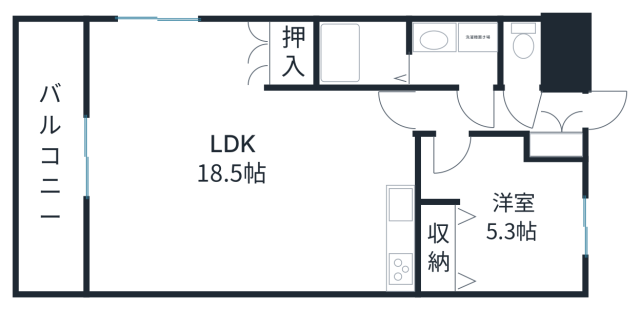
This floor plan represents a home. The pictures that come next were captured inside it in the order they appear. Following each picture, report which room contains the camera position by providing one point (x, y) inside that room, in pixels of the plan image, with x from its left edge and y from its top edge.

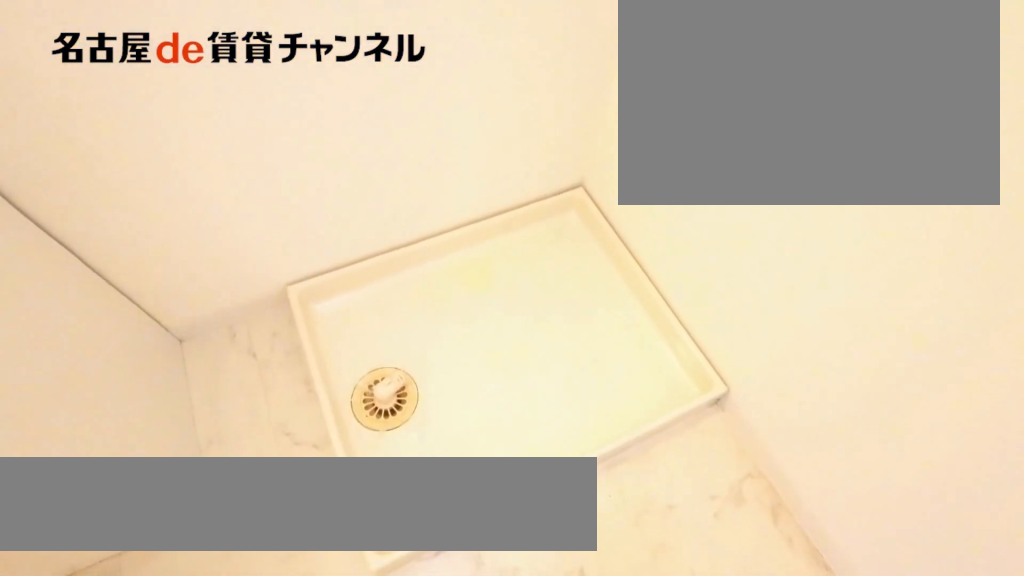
(455, 52)
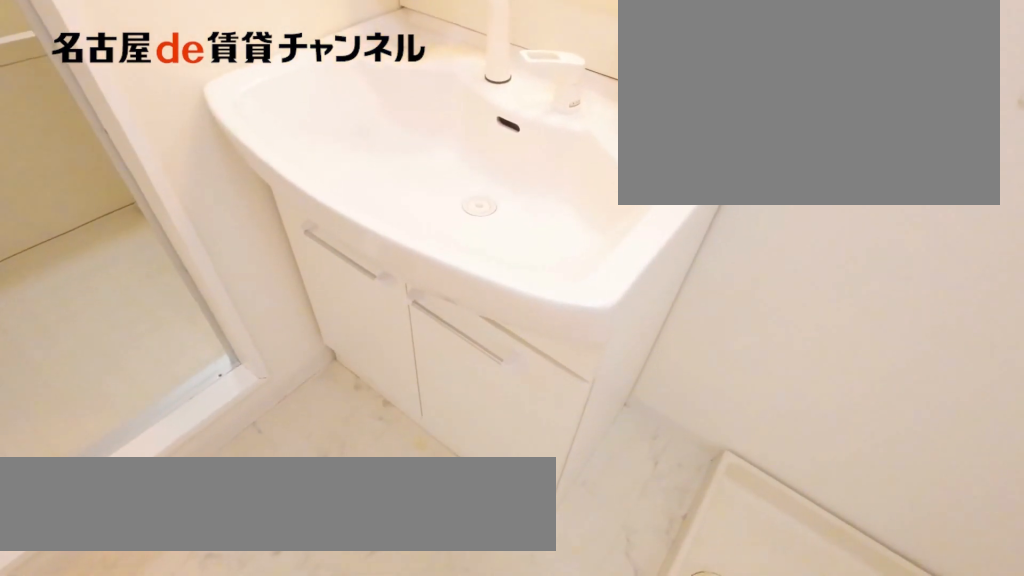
(455, 52)
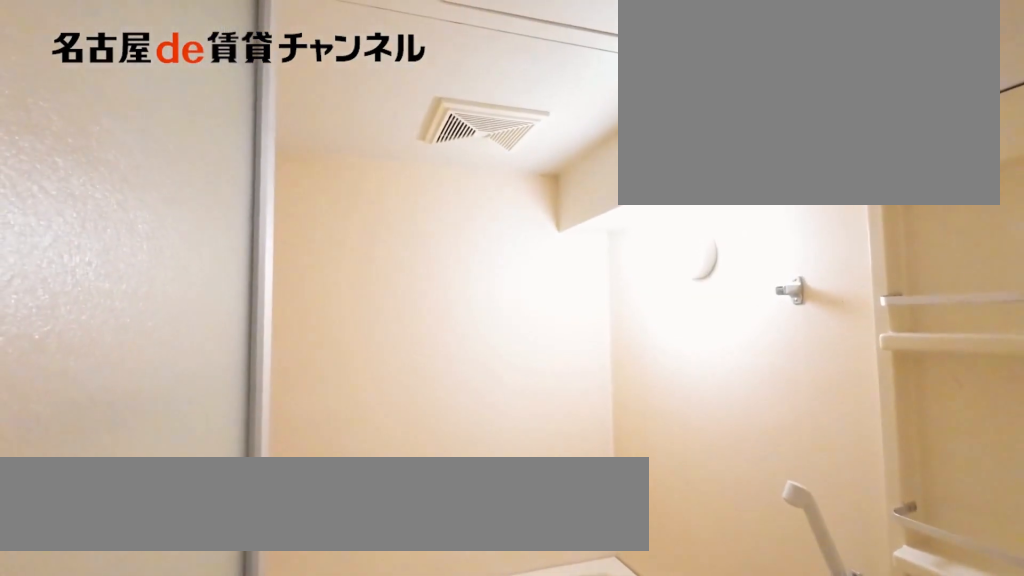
(364, 54)
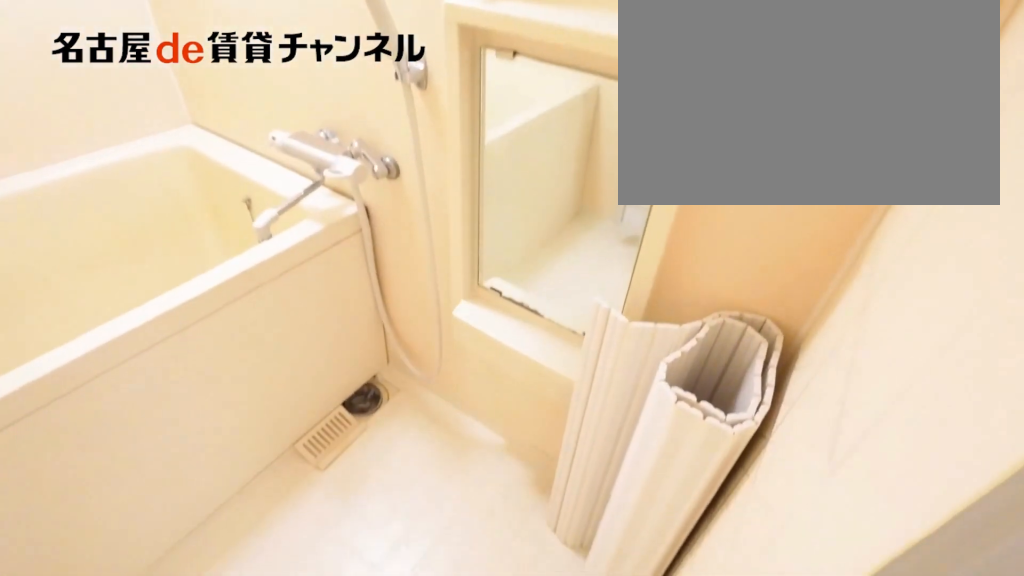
(364, 54)
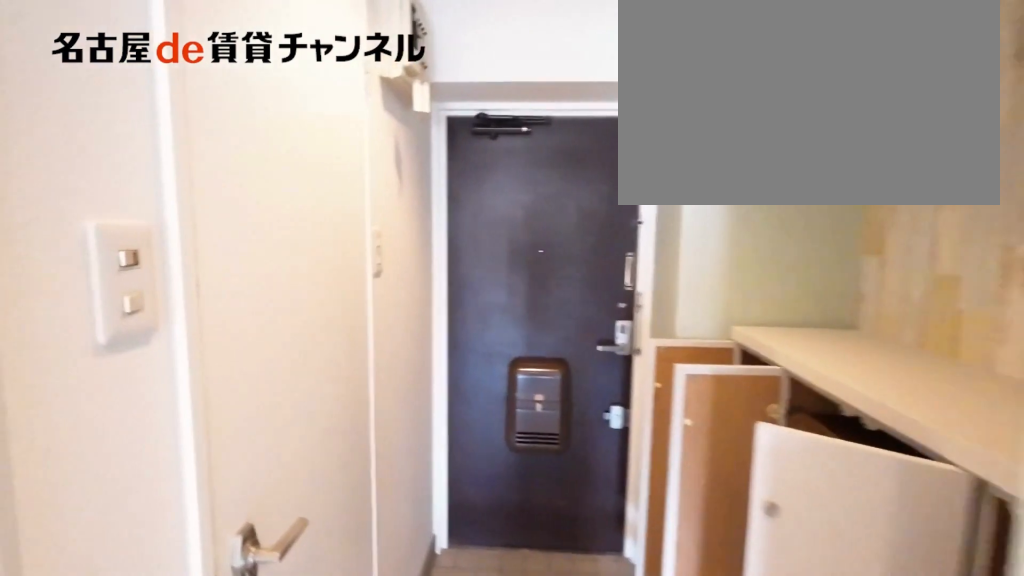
(480, 110)
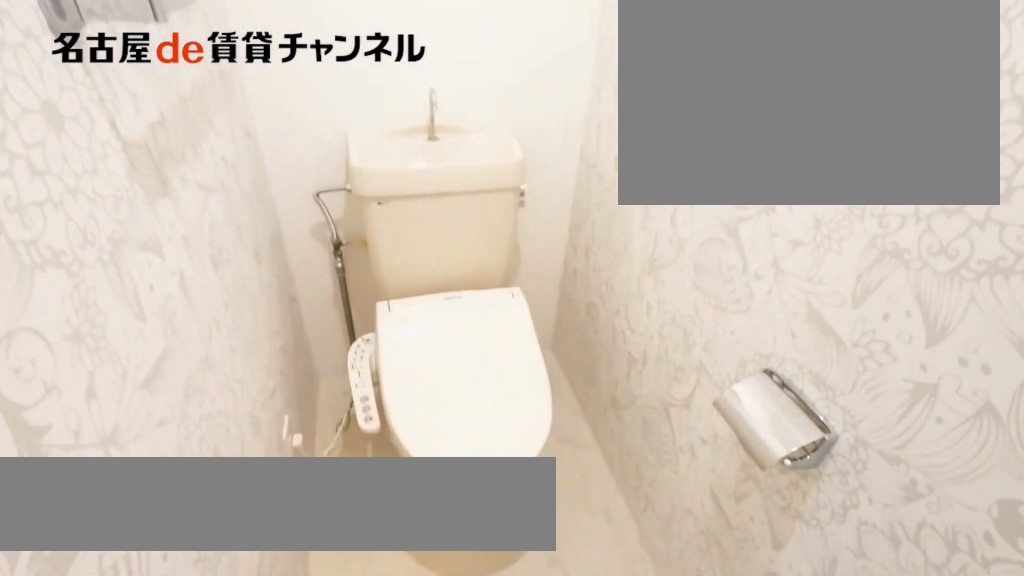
(525, 52)
